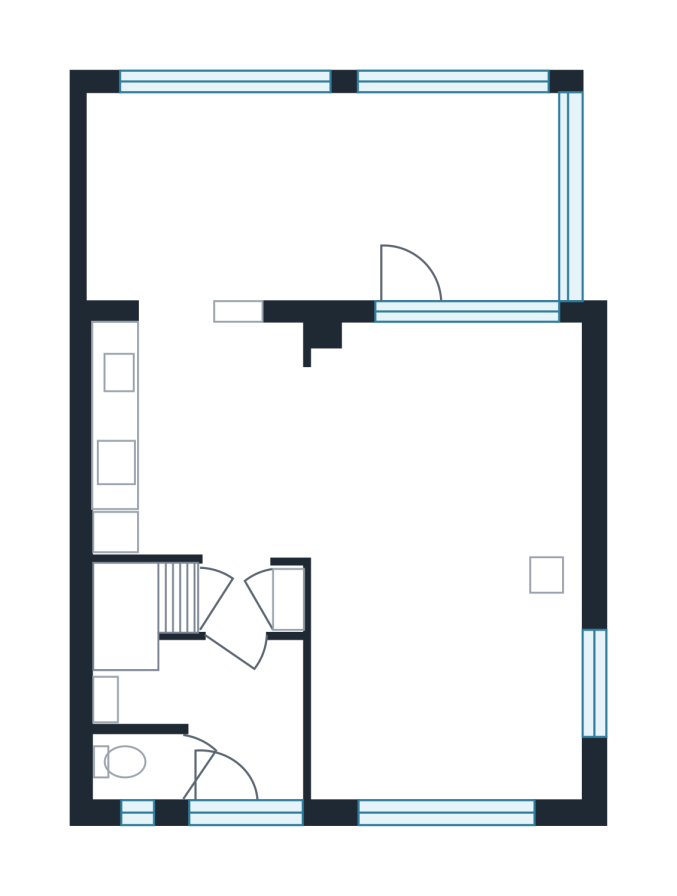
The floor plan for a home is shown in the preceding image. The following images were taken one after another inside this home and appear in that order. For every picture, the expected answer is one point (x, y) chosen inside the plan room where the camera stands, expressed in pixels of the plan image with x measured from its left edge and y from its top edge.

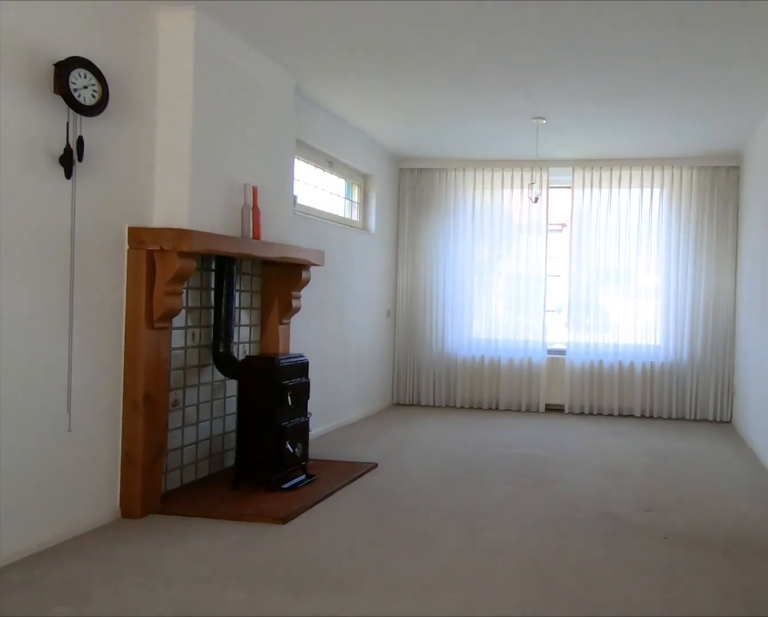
(444, 562)
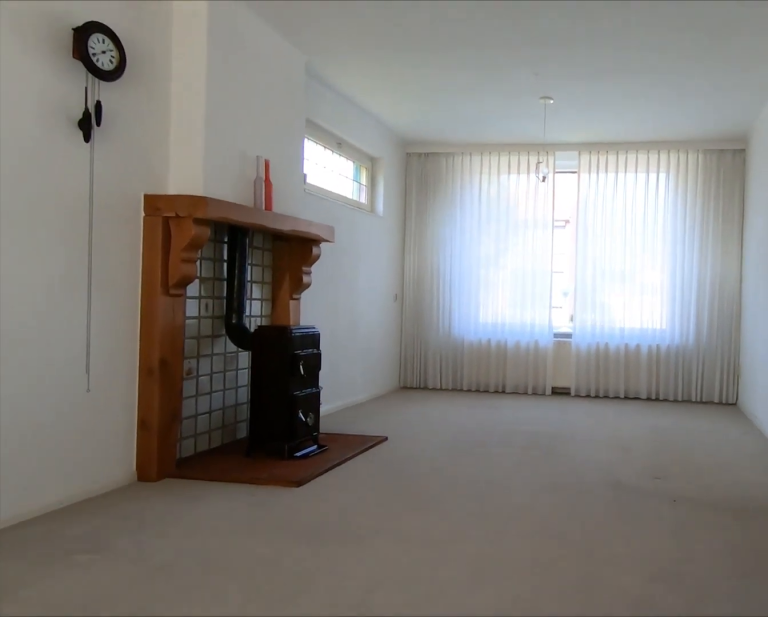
(444, 562)
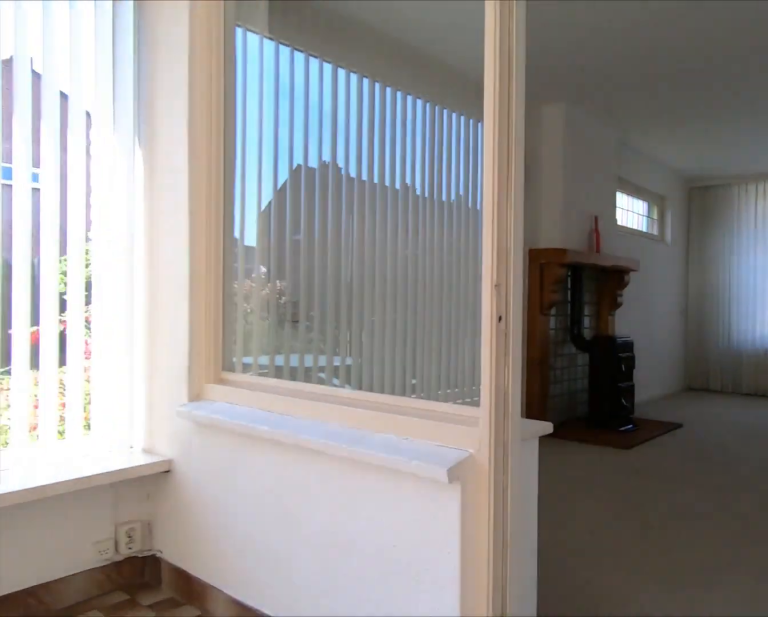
(321, 197)
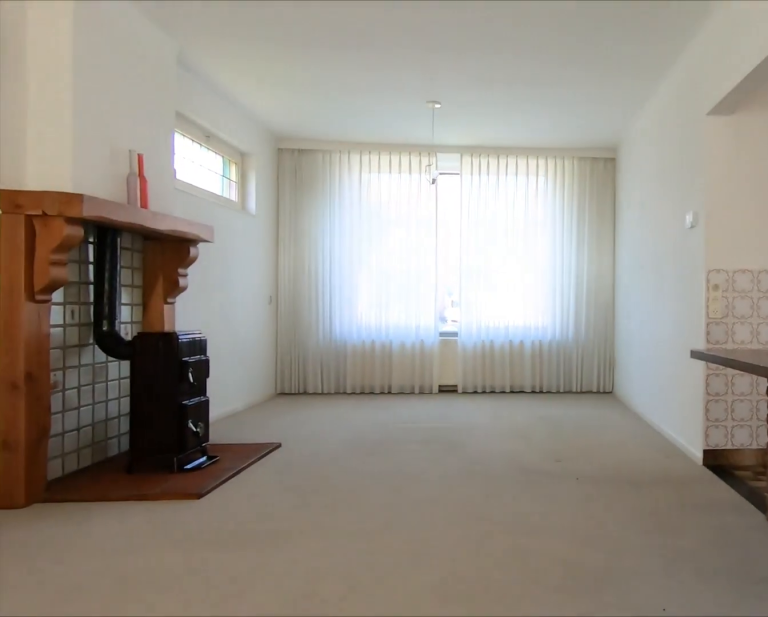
(443, 561)
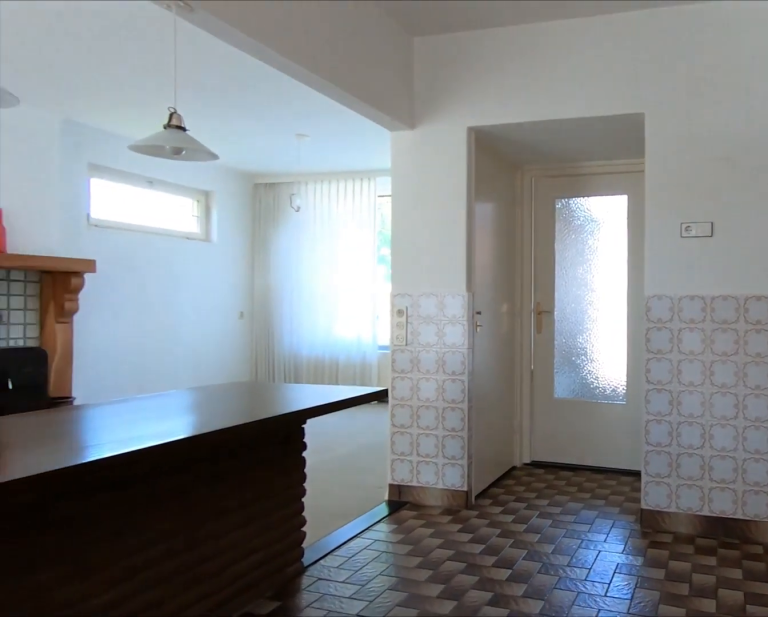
(221, 455)
